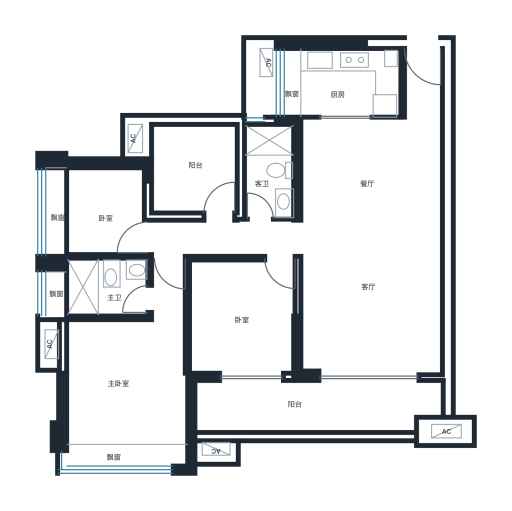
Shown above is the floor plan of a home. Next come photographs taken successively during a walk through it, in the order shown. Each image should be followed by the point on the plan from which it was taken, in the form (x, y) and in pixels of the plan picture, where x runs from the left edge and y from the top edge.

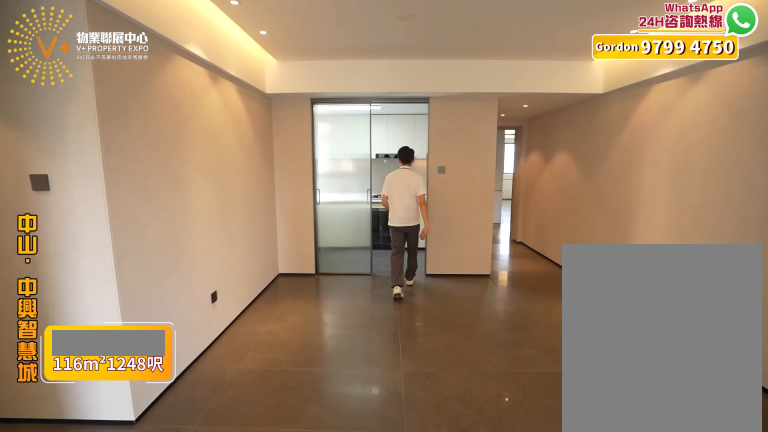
(389, 235)
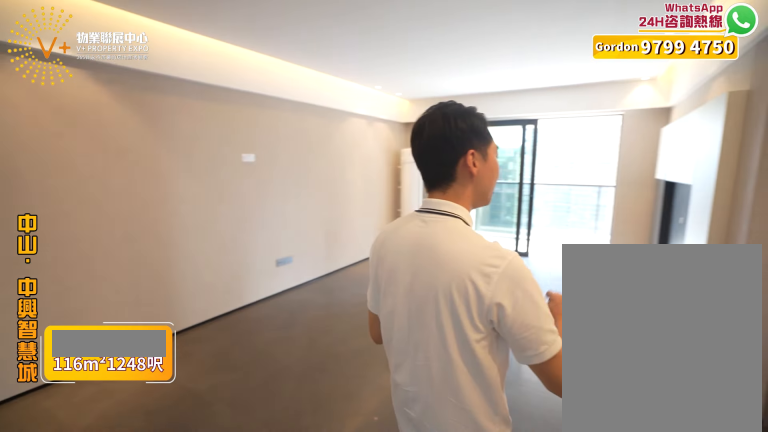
(347, 85)
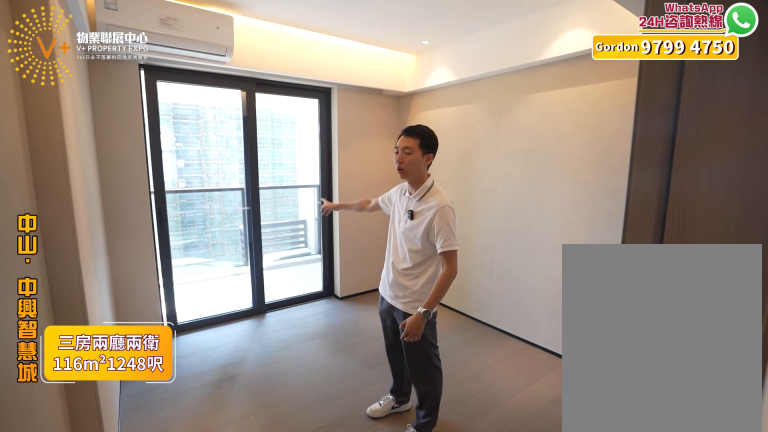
(244, 309)
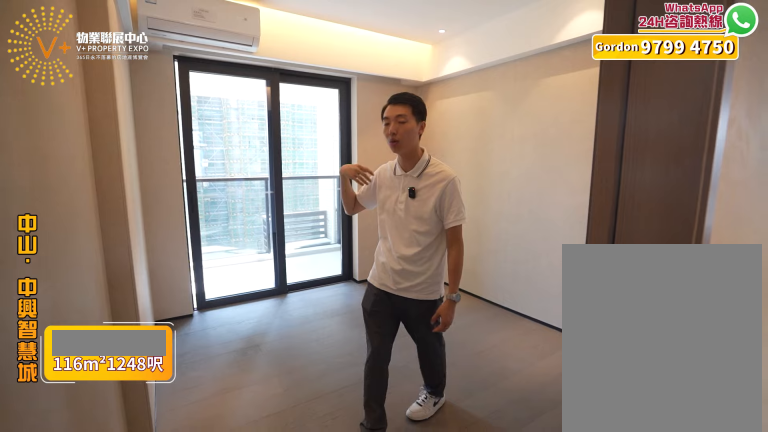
(242, 308)
